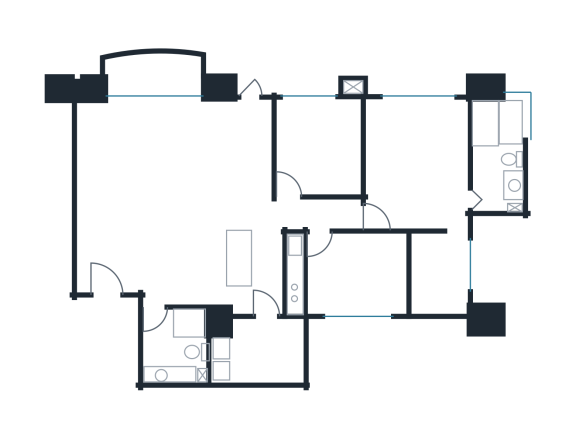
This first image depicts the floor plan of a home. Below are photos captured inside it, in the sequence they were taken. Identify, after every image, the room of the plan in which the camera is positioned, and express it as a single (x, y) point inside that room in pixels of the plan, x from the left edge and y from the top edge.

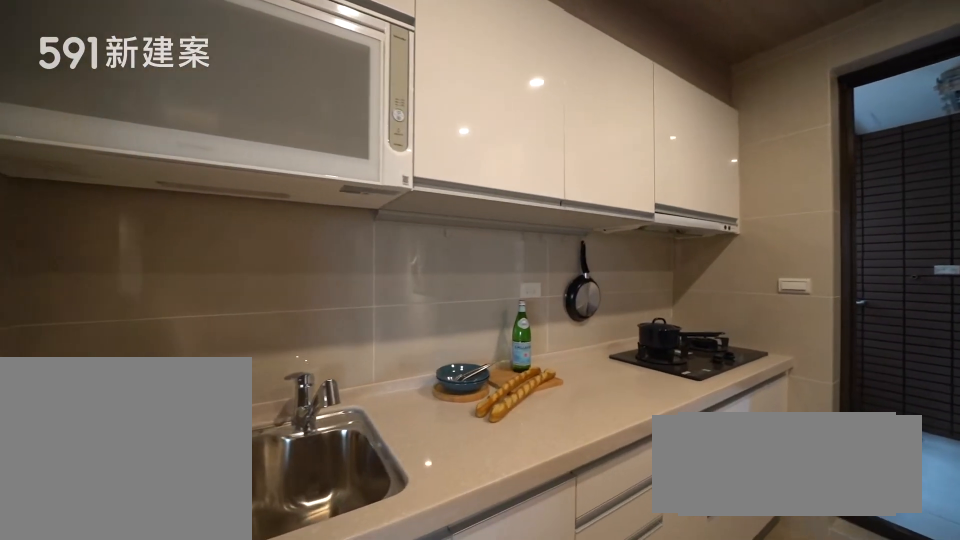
(265, 275)
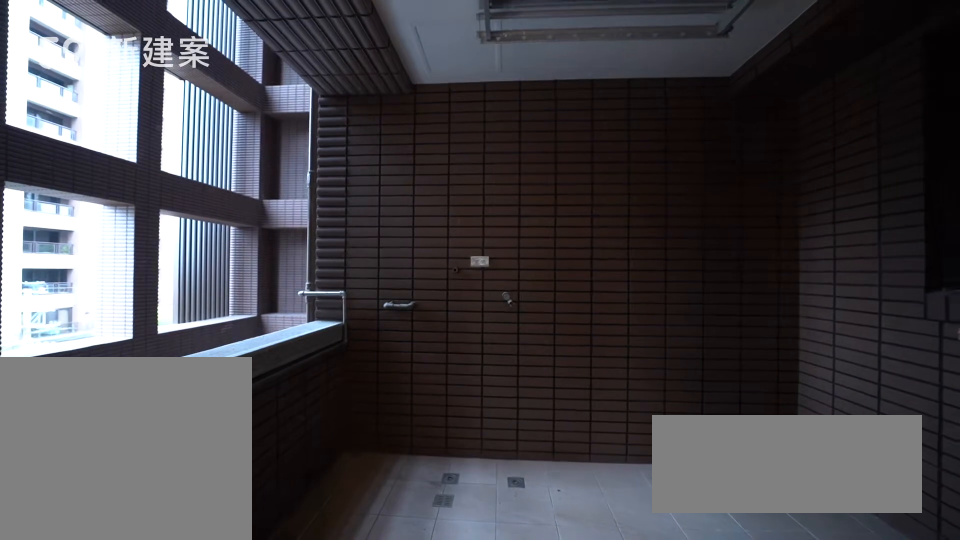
(268, 353)
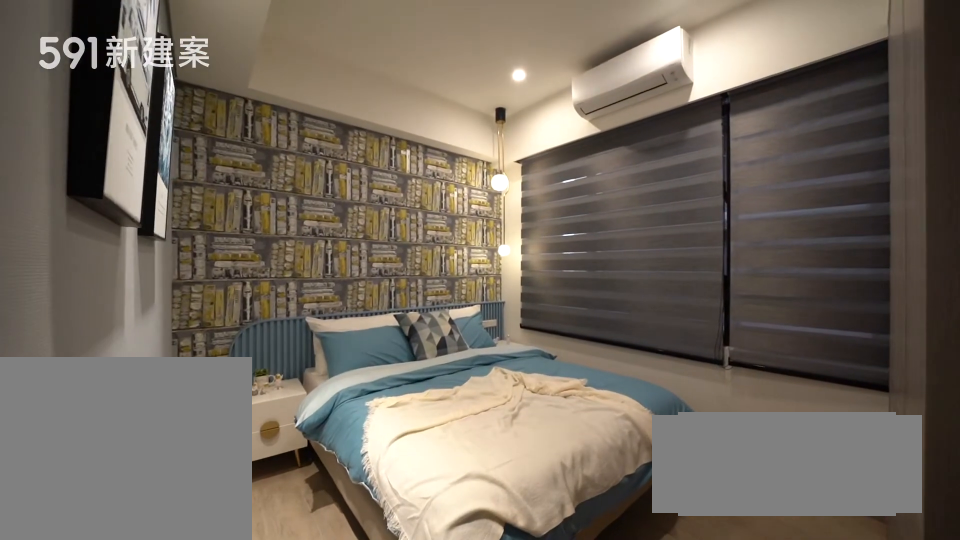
(359, 276)
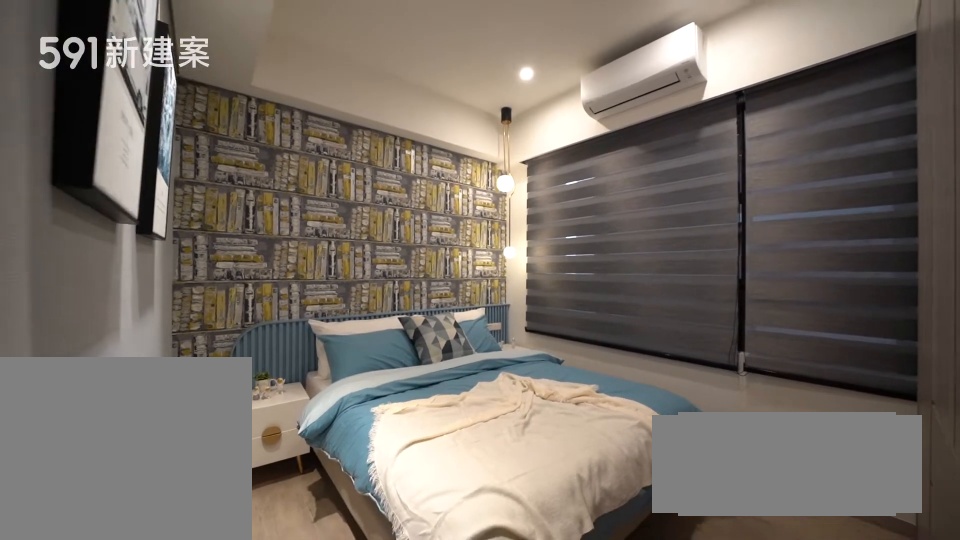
(359, 276)
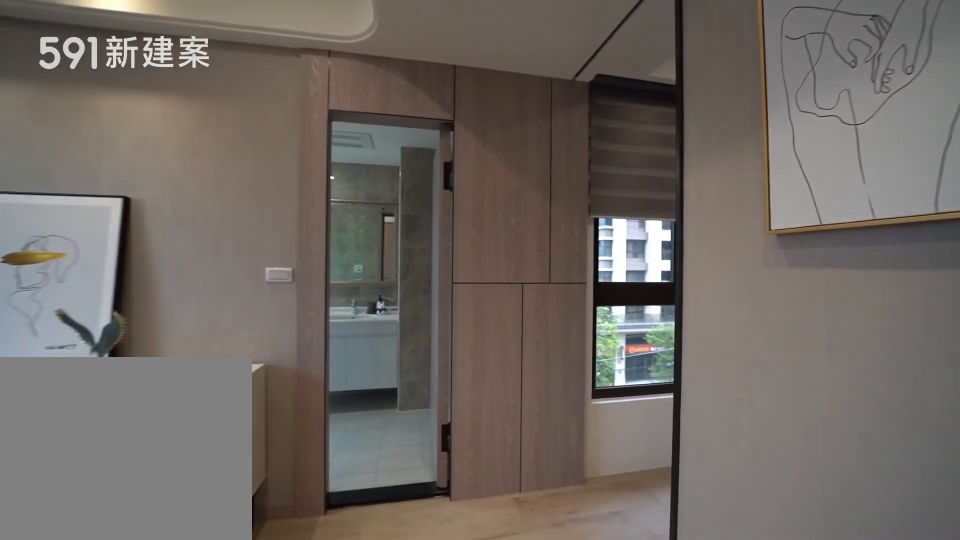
(423, 190)
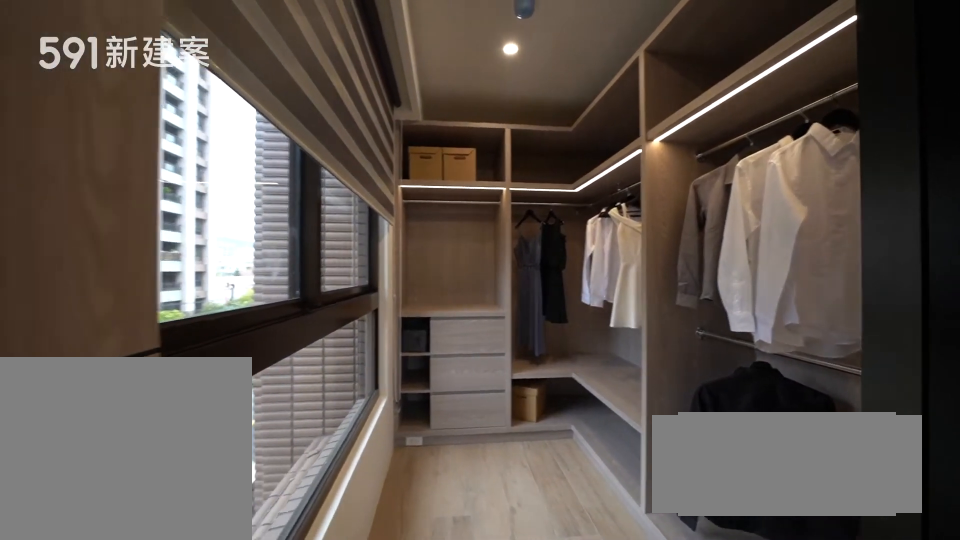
(423, 190)
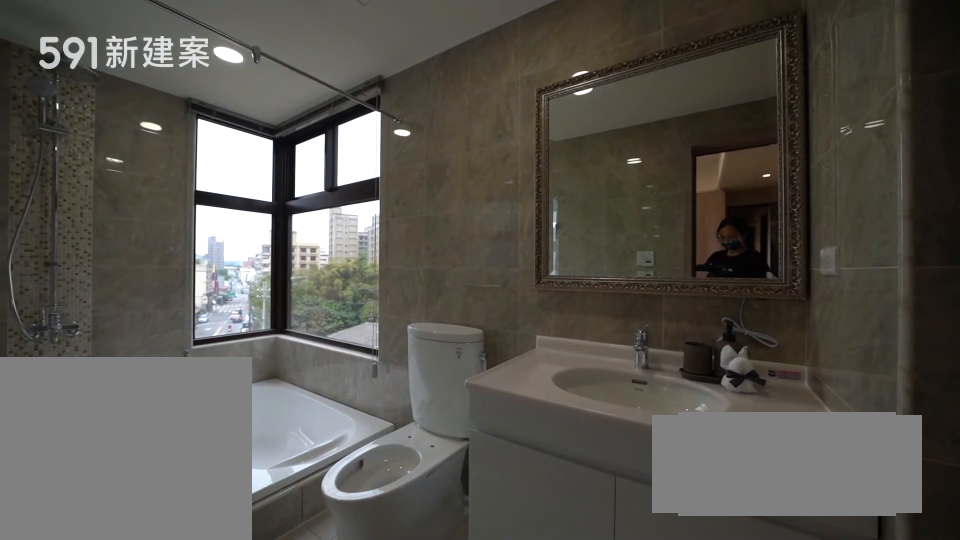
(499, 149)
